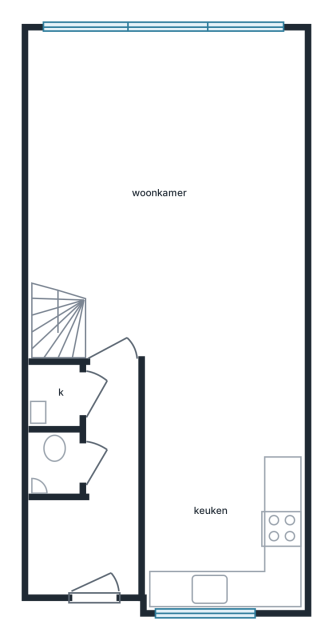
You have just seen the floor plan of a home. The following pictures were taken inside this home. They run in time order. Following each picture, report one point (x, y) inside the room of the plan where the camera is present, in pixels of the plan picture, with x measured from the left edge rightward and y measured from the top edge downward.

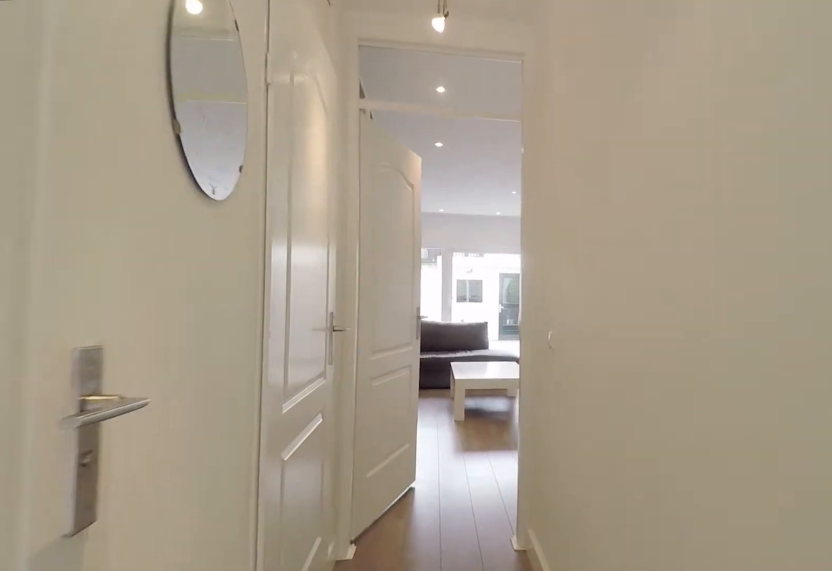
(96, 500)
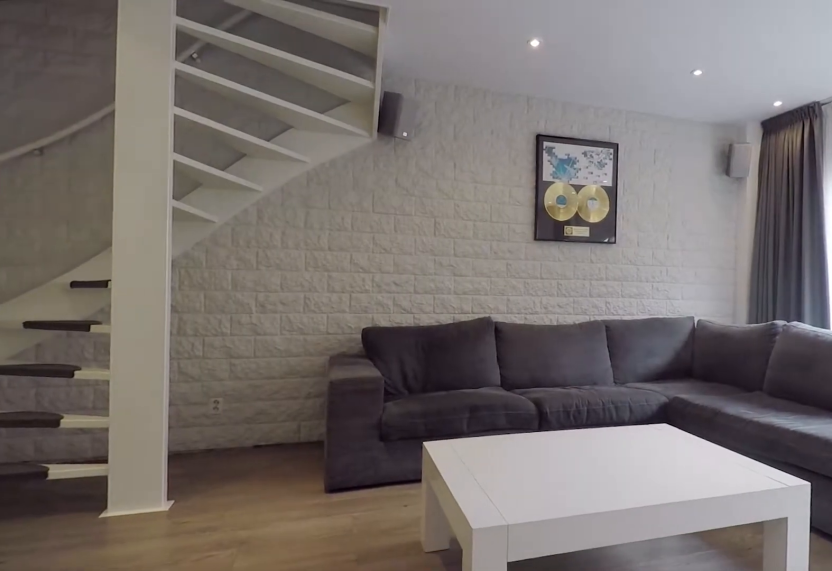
(171, 192)
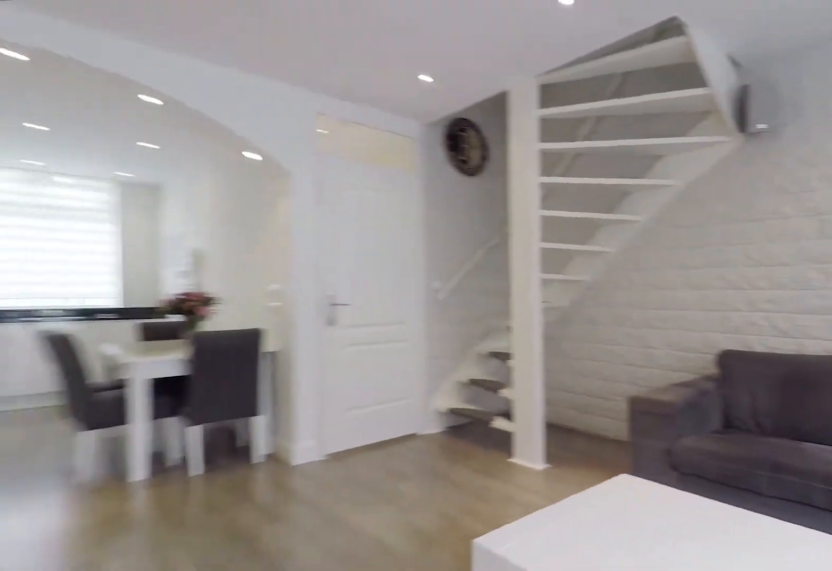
(171, 192)
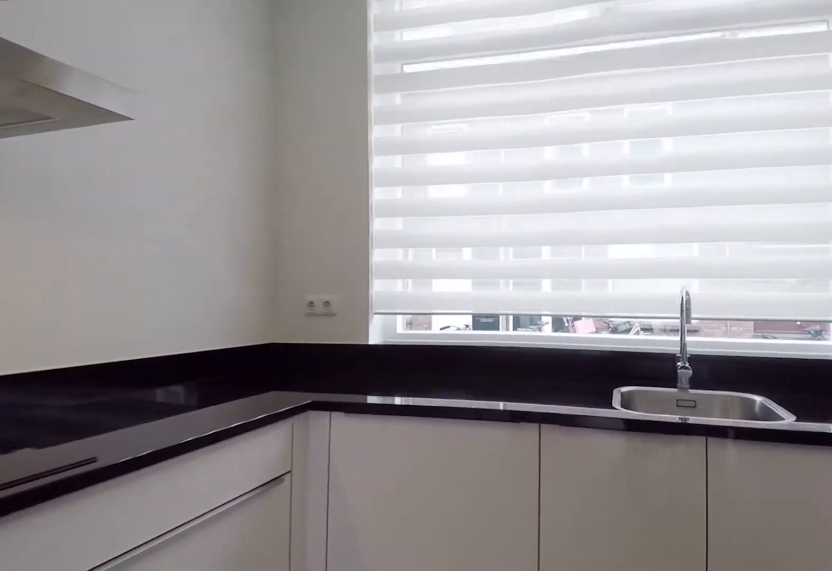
(223, 482)
